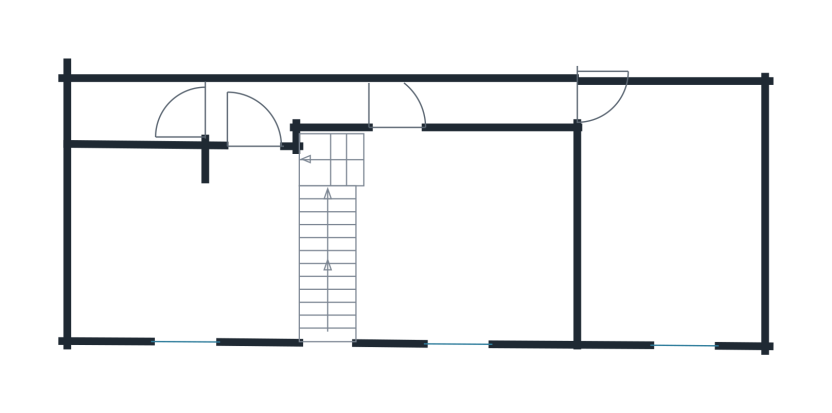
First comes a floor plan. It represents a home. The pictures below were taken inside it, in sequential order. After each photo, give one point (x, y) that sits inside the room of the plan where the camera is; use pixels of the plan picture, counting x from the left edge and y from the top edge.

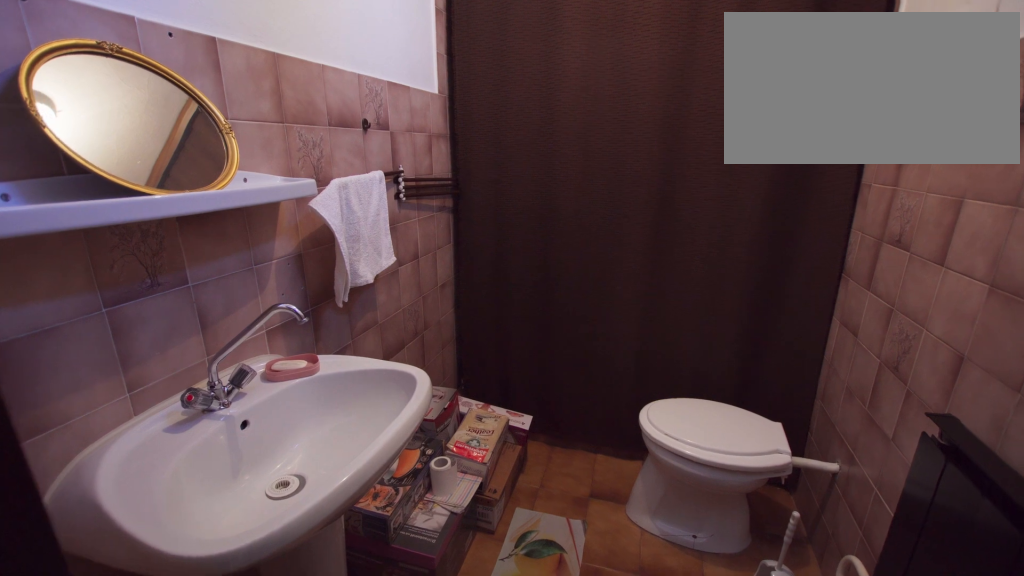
(144, 115)
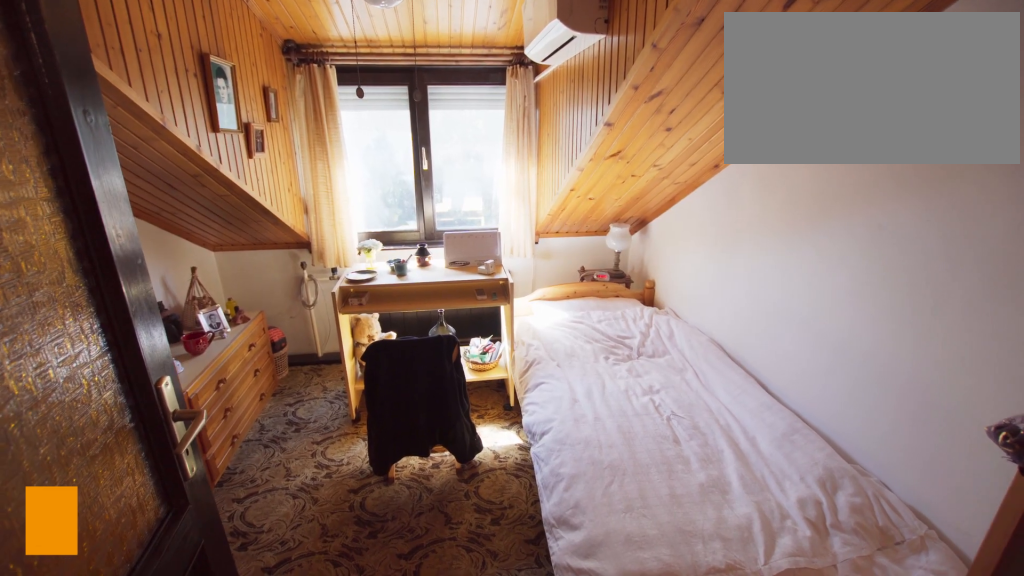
(461, 239)
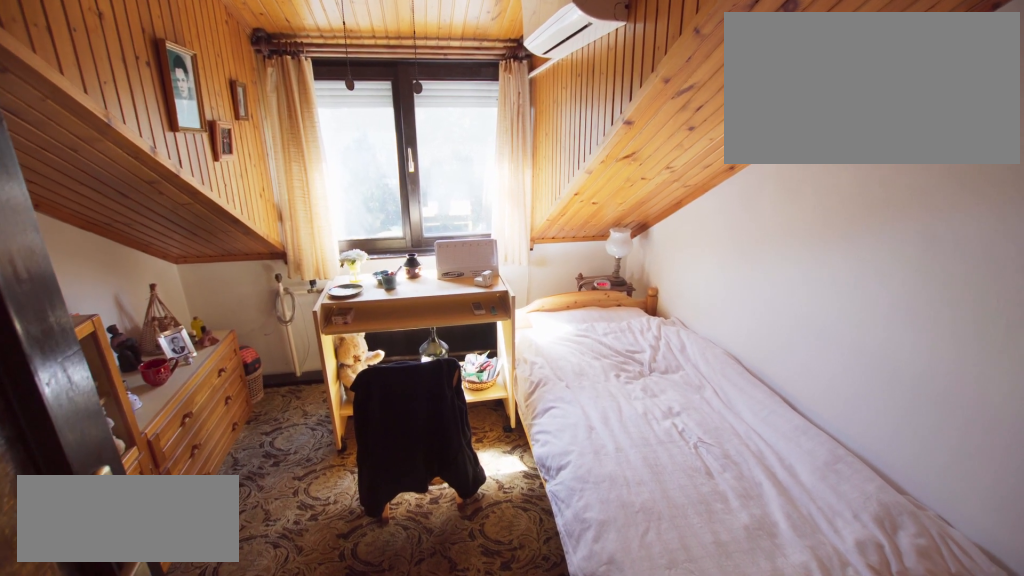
(461, 239)
